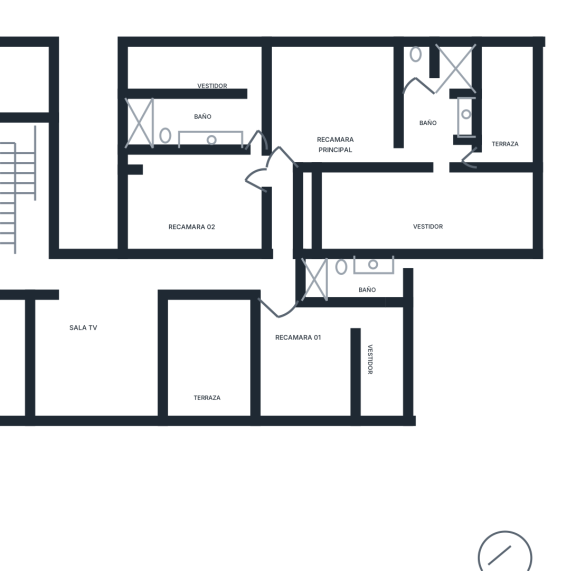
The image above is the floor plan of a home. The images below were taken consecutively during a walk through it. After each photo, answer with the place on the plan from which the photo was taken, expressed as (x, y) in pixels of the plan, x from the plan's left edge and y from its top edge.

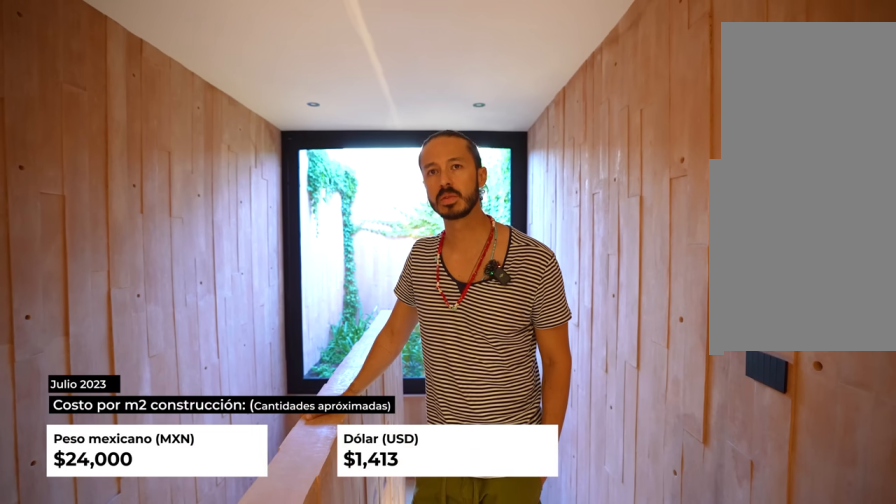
(35, 265)
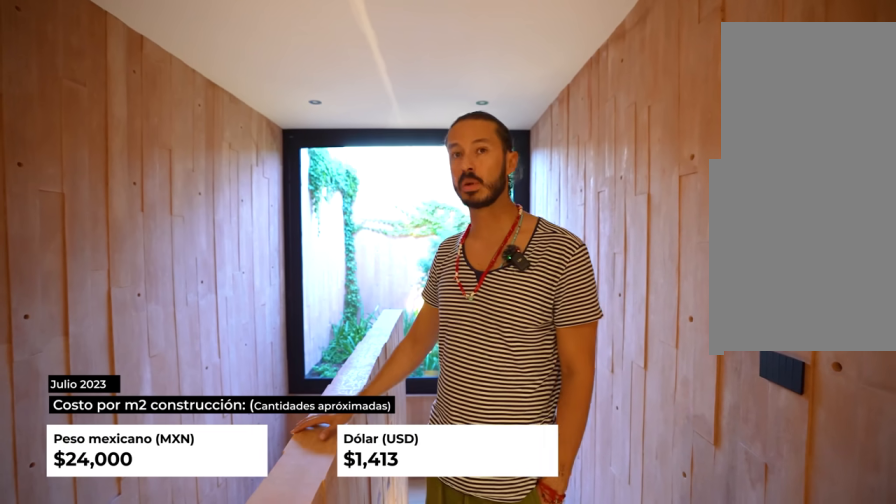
(35, 265)
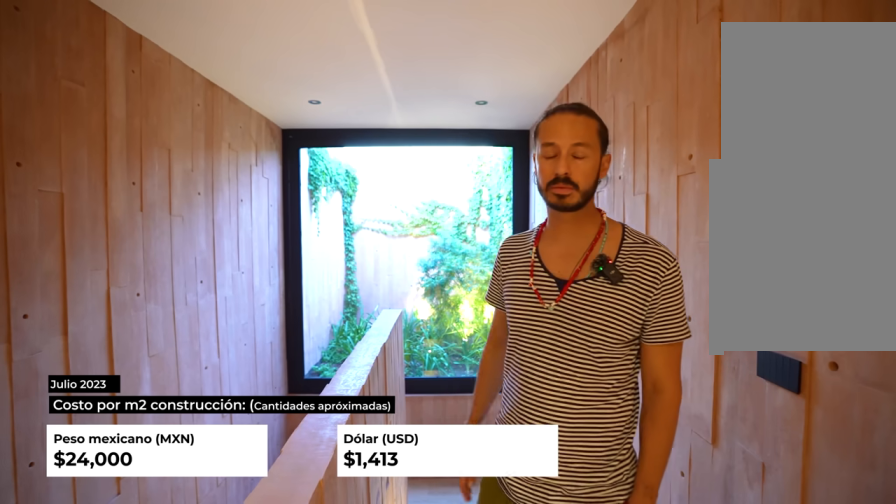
(35, 266)
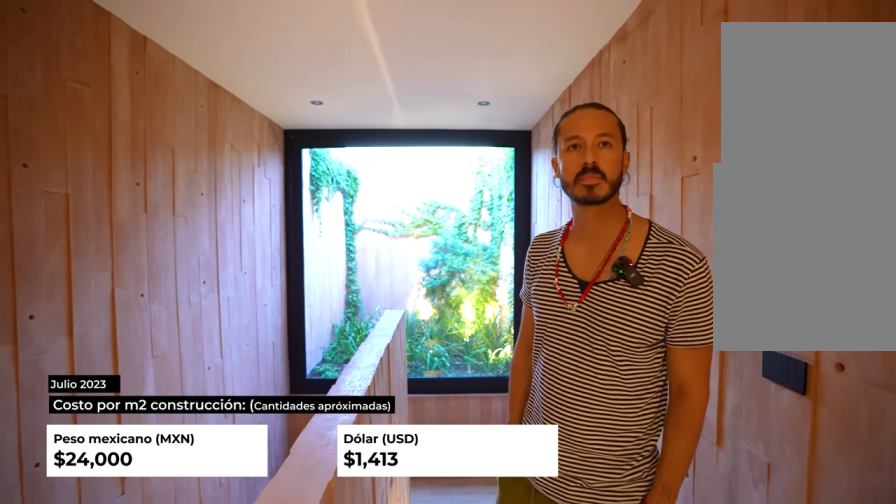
(34, 266)
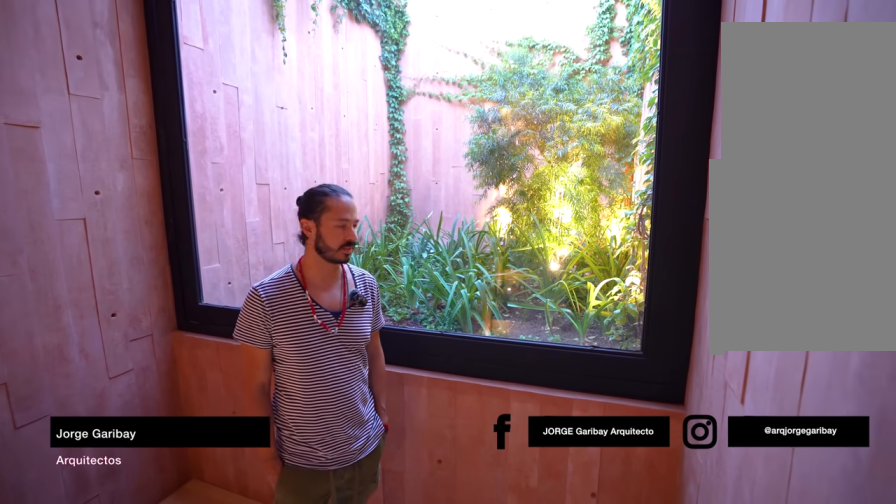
(36, 163)
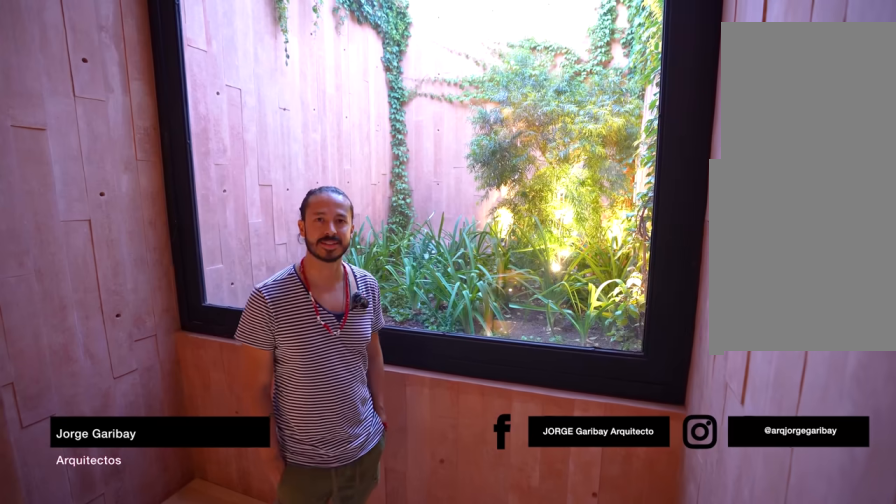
(33, 160)
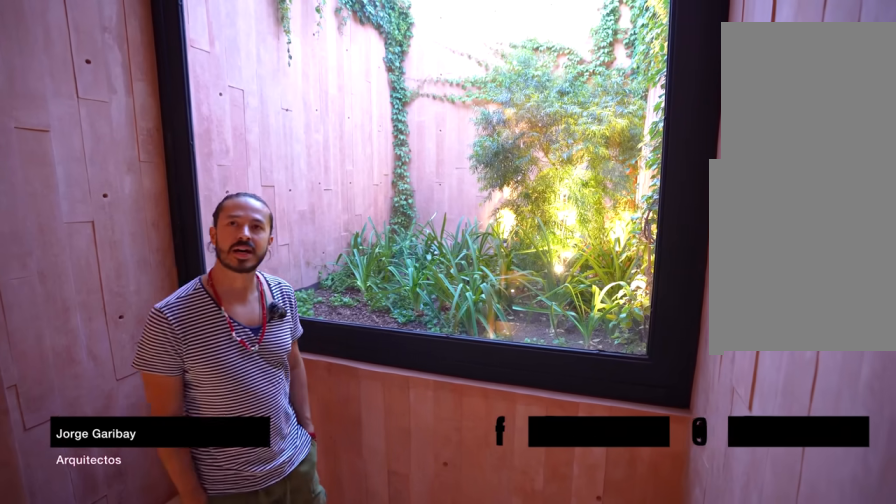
(32, 160)
